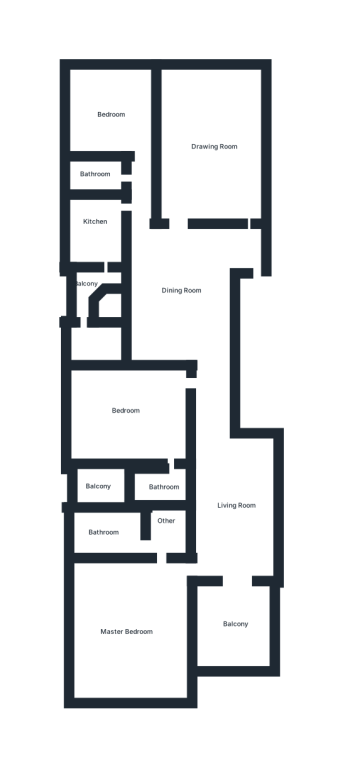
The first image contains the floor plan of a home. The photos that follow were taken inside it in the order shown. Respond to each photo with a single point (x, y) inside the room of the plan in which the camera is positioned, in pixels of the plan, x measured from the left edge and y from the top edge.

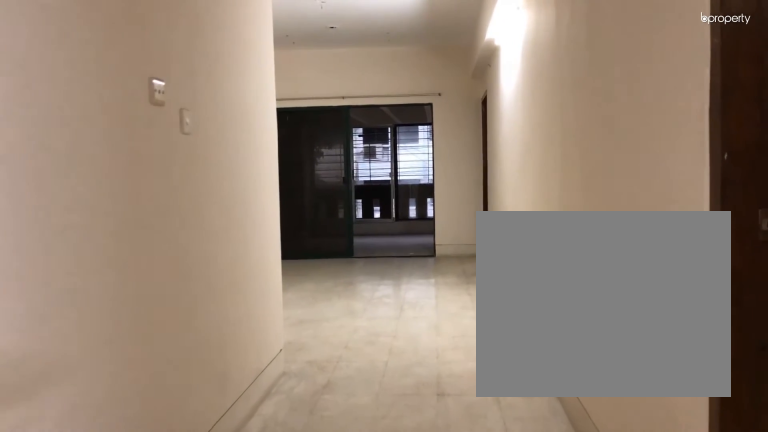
(238, 507)
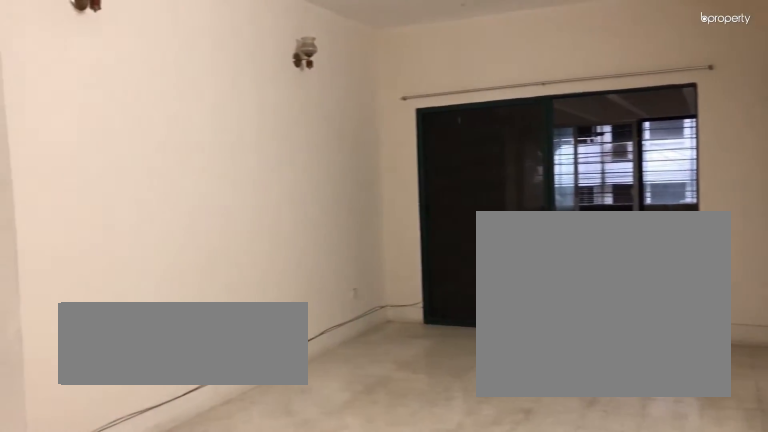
(238, 507)
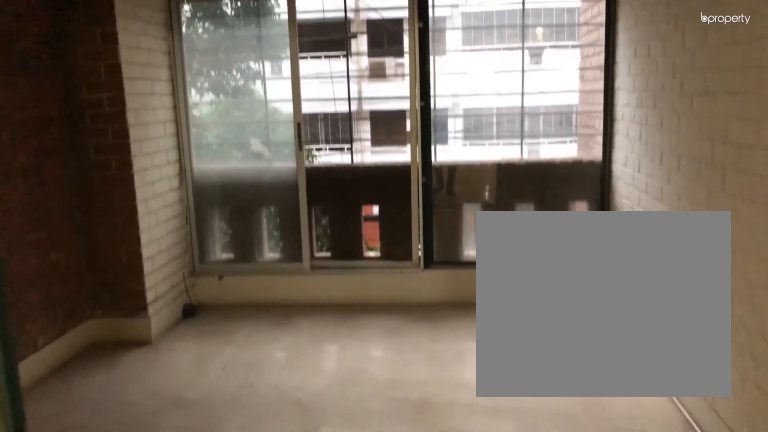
(233, 624)
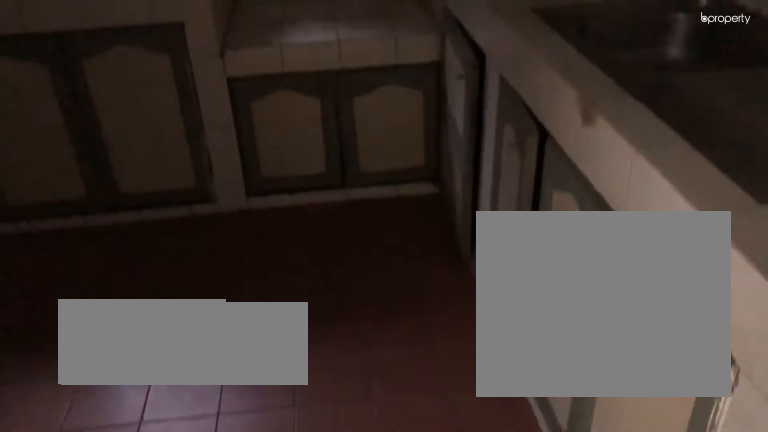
(100, 240)
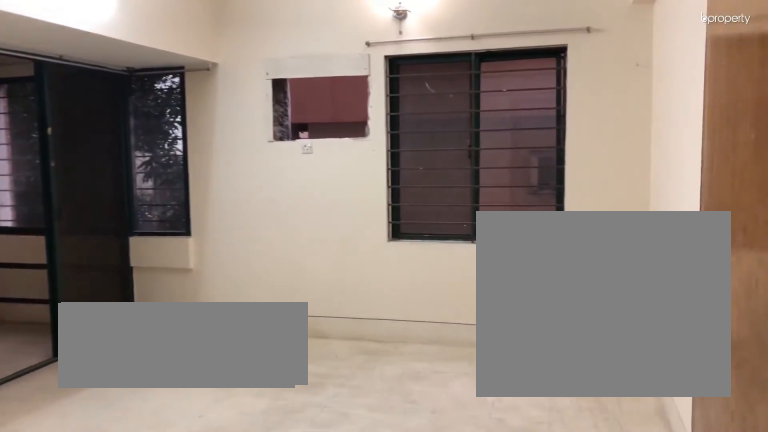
(129, 406)
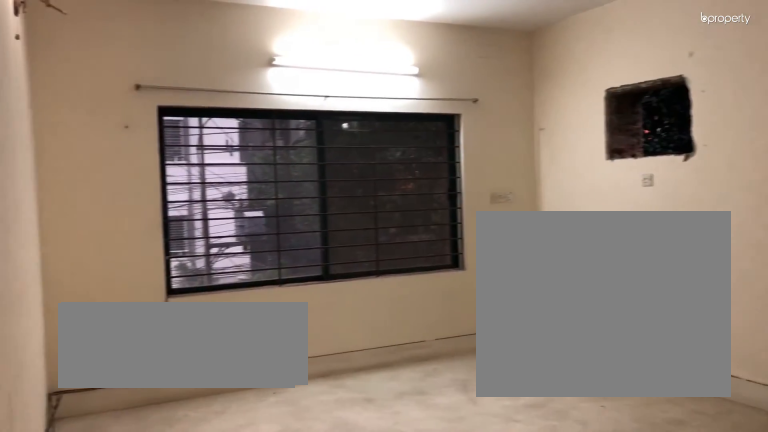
(130, 625)
